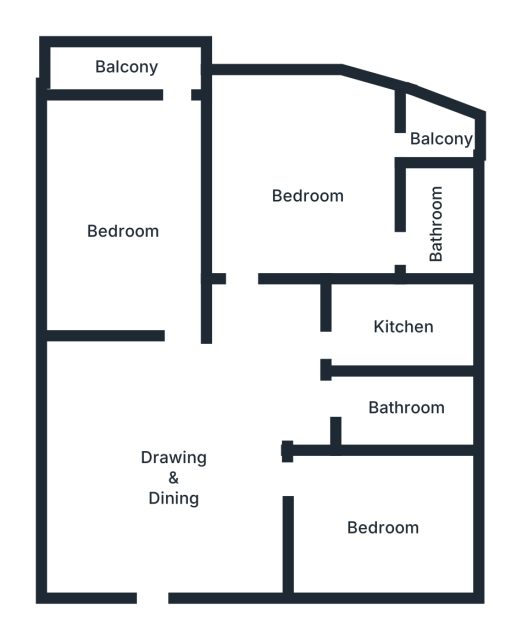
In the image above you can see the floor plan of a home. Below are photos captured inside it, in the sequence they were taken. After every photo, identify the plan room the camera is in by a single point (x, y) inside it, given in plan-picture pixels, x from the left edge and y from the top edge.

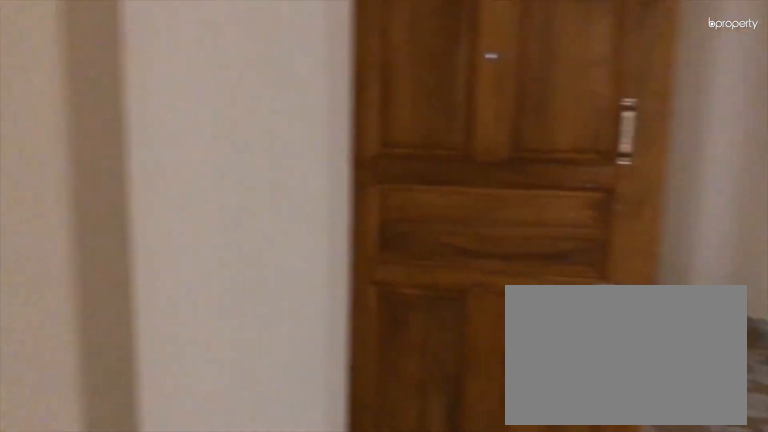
(181, 469)
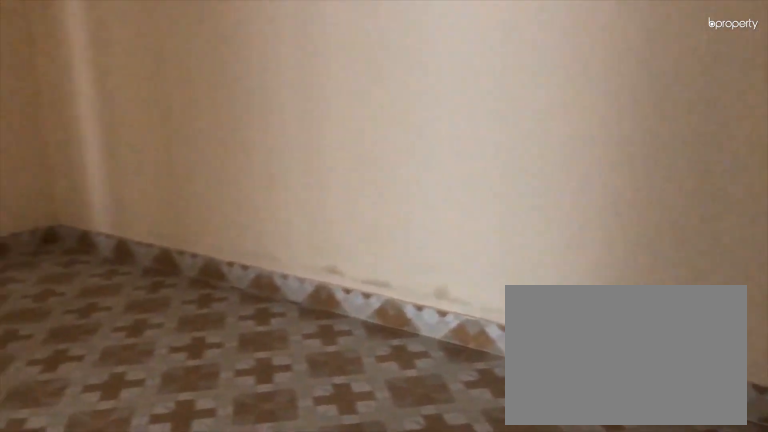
(181, 470)
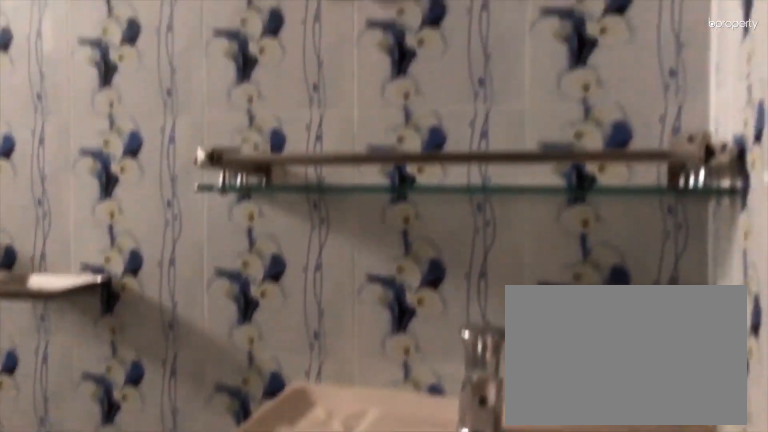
(404, 411)
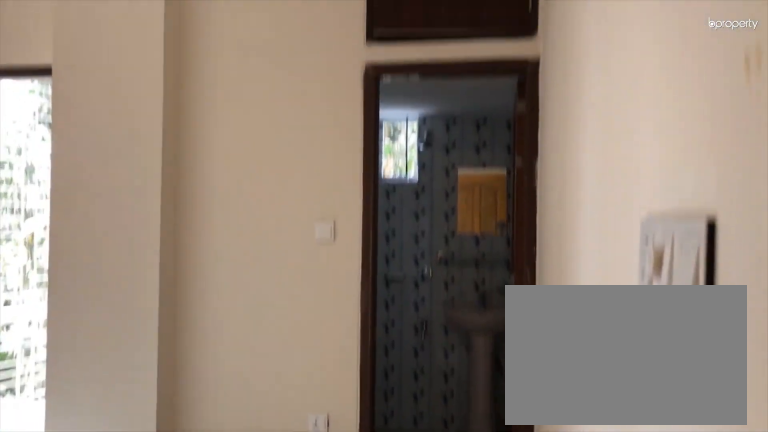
(314, 193)
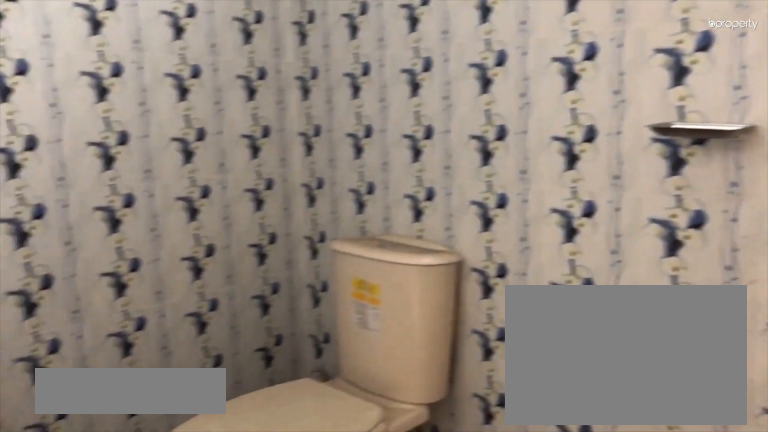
(434, 213)
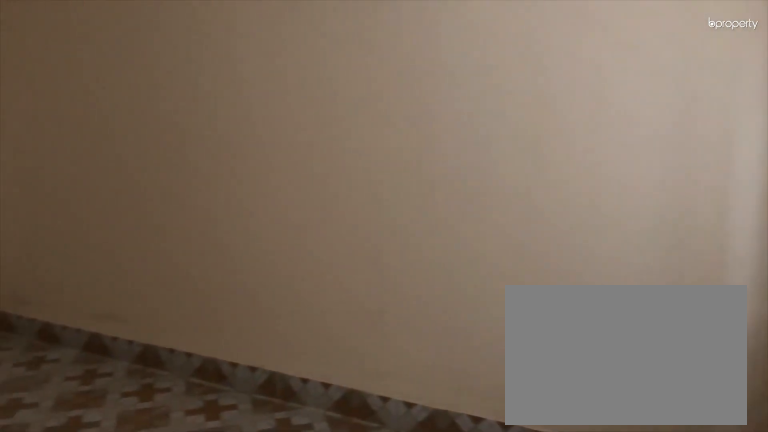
(114, 227)
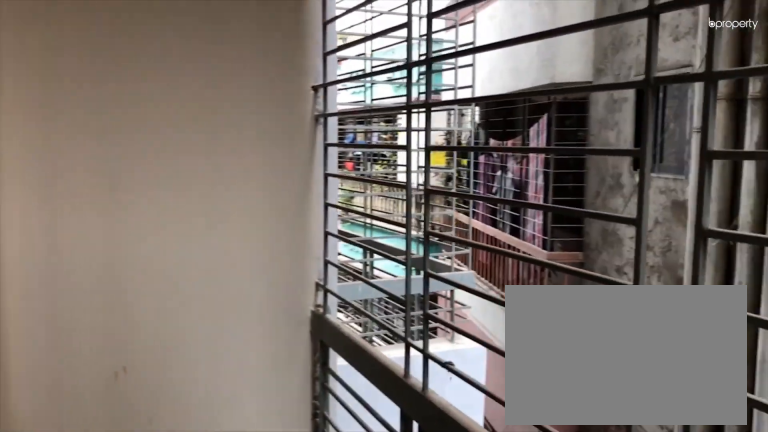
(125, 66)
